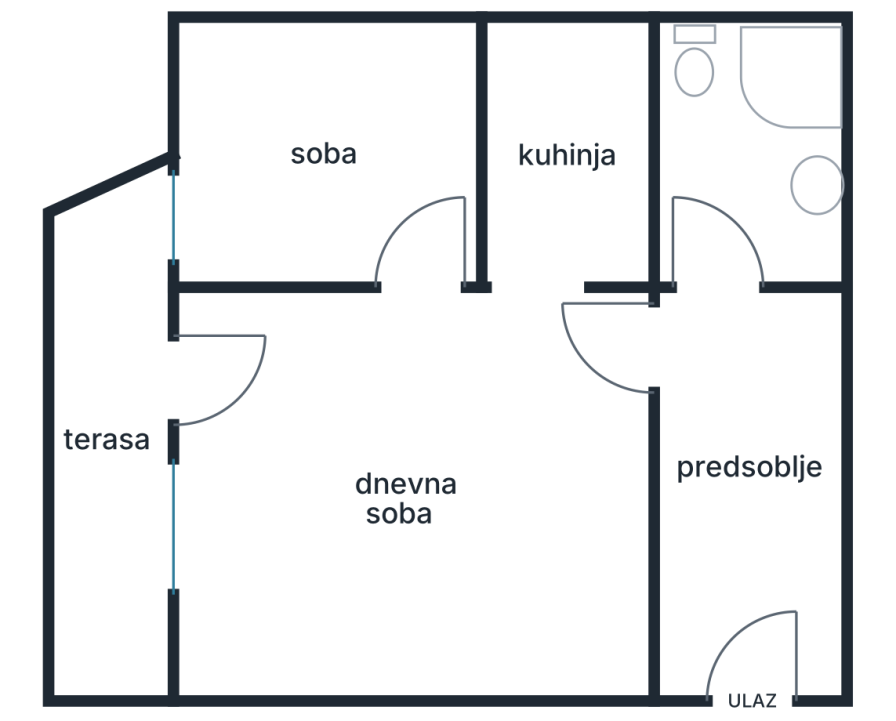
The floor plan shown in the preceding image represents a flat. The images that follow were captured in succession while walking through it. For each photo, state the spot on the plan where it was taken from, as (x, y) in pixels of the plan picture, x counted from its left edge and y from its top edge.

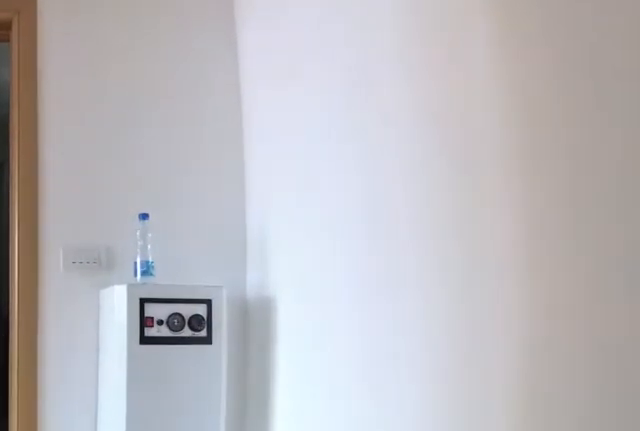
(736, 501)
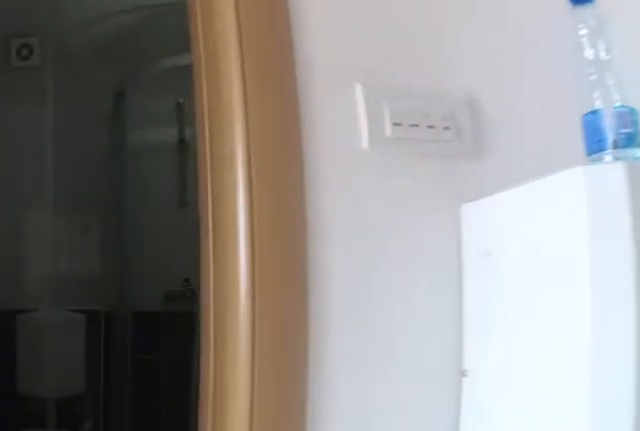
(736, 388)
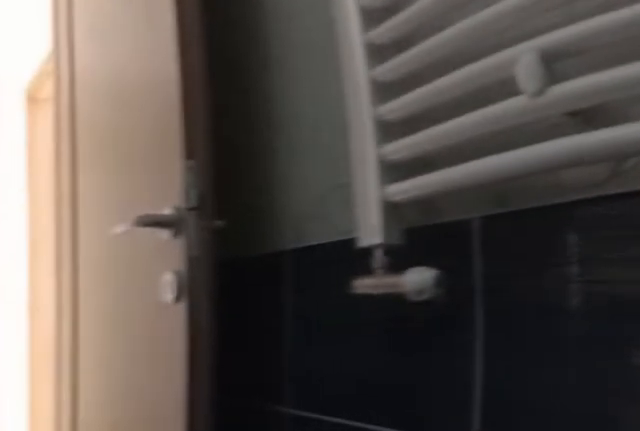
(755, 113)
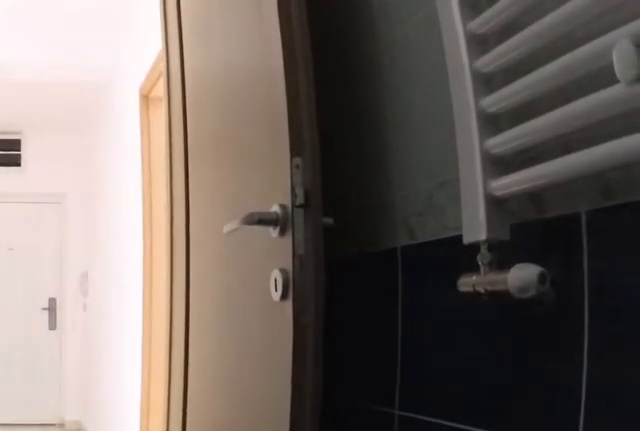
(738, 105)
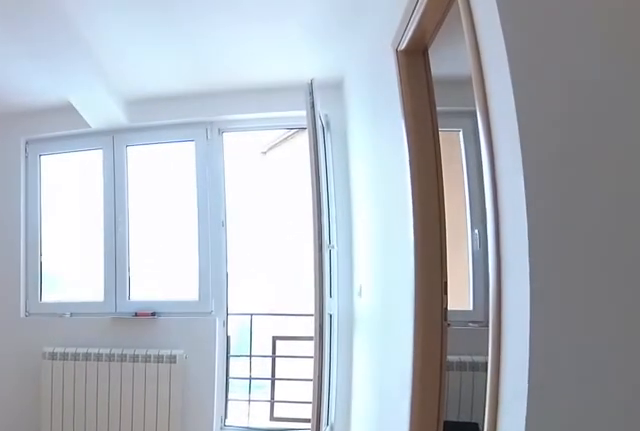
(654, 356)
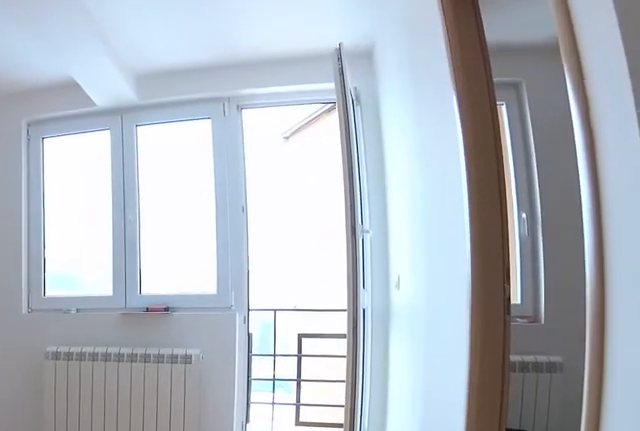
(603, 344)
